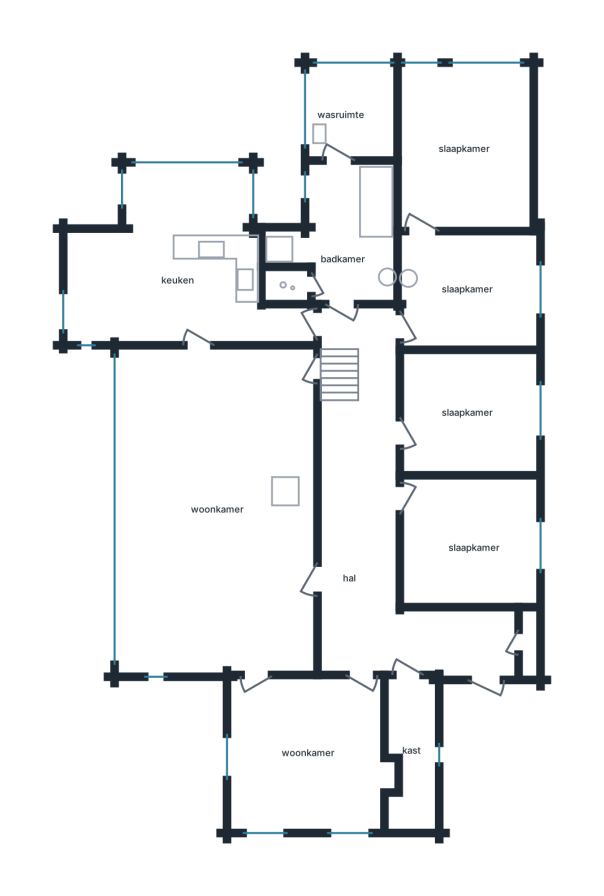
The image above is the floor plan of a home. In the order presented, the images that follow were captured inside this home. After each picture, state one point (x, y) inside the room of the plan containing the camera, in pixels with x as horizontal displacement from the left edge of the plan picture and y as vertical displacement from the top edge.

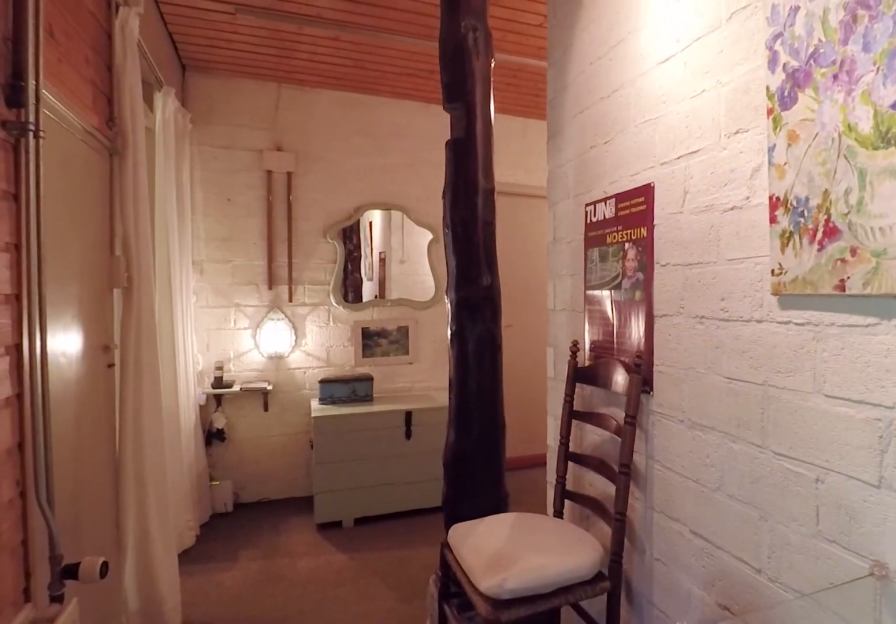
(382, 530)
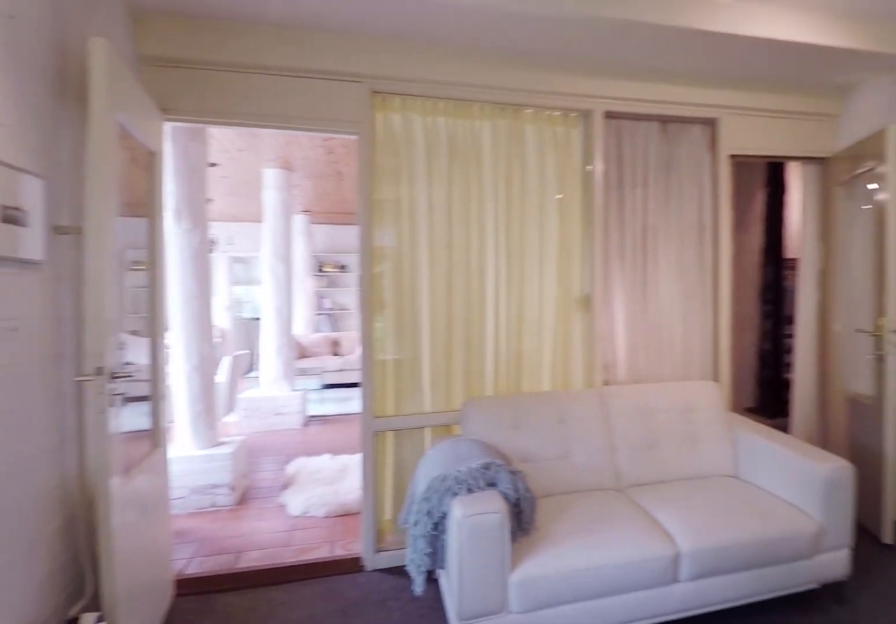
(308, 752)
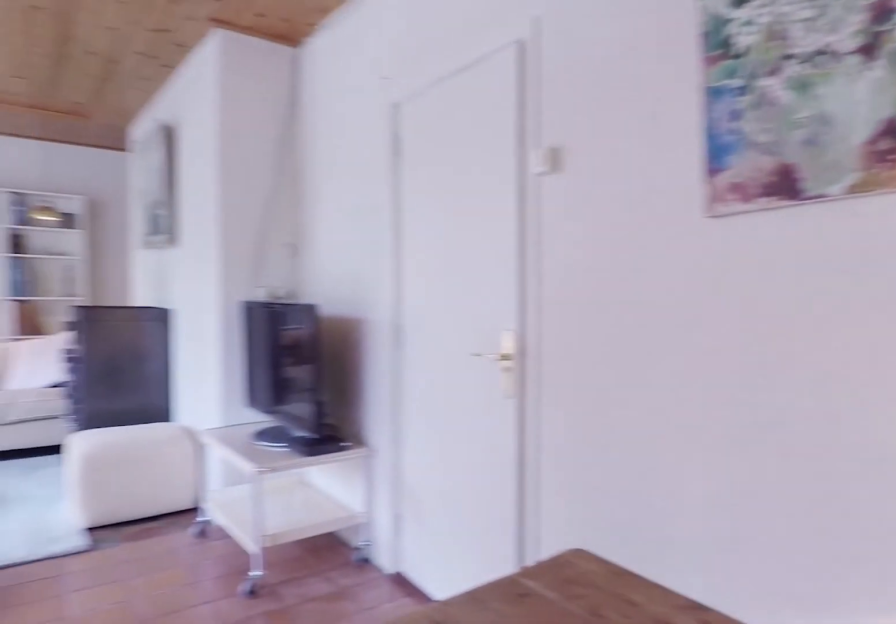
(218, 510)
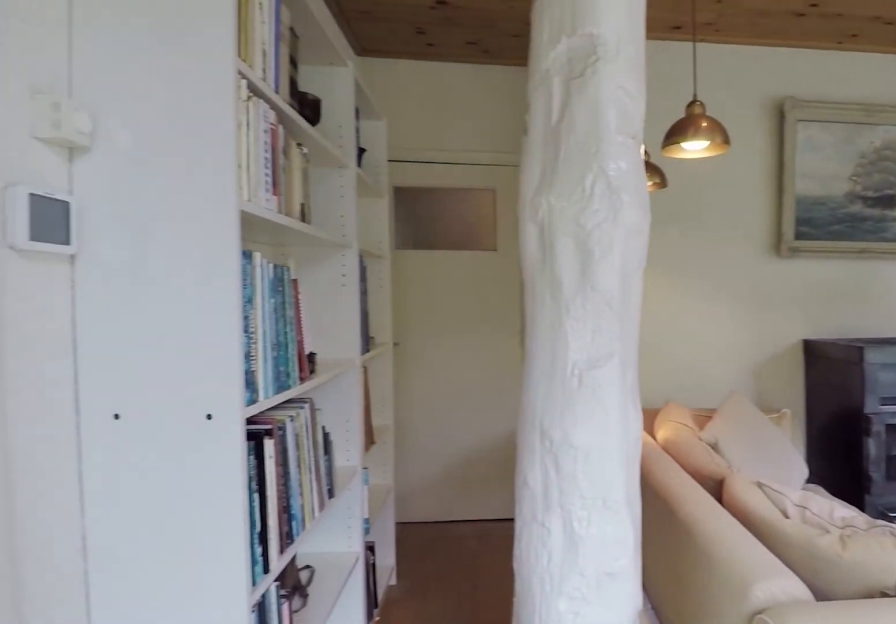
(218, 510)
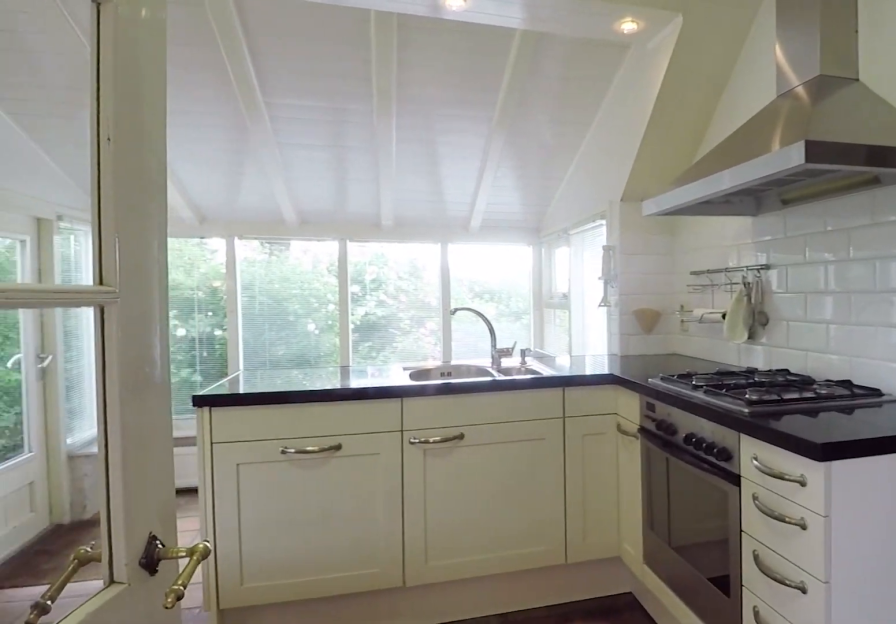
(179, 266)
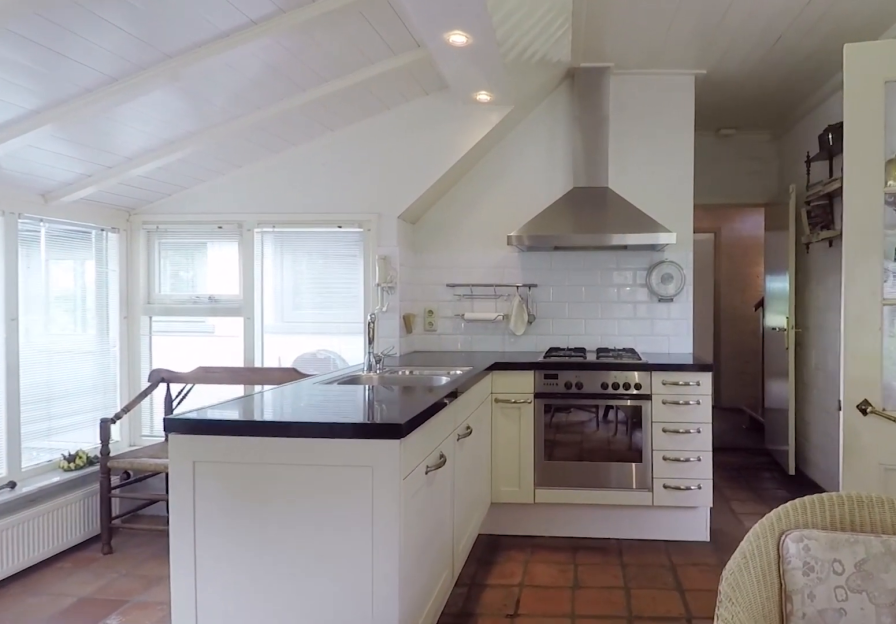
(179, 266)
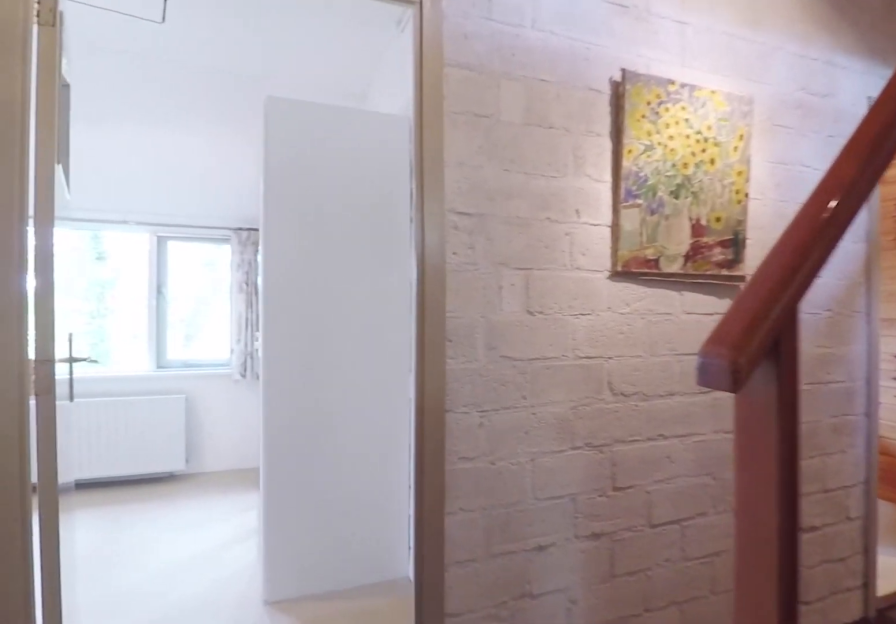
(382, 530)
